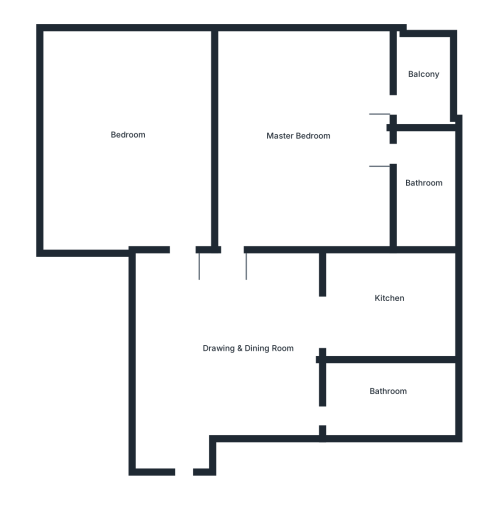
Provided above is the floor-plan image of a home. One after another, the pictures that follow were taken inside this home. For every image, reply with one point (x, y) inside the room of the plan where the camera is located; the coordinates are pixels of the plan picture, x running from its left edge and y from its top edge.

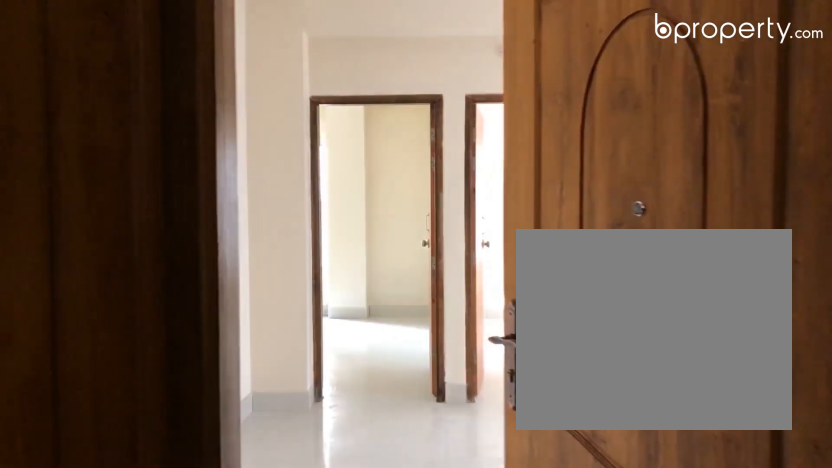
(183, 442)
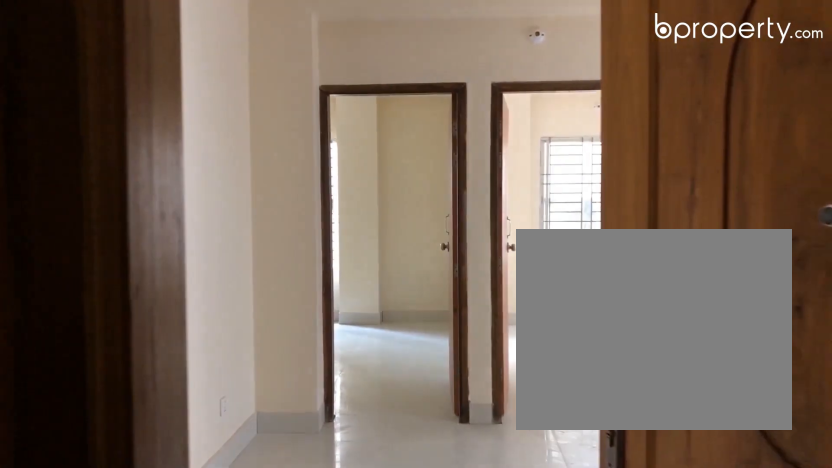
(183, 442)
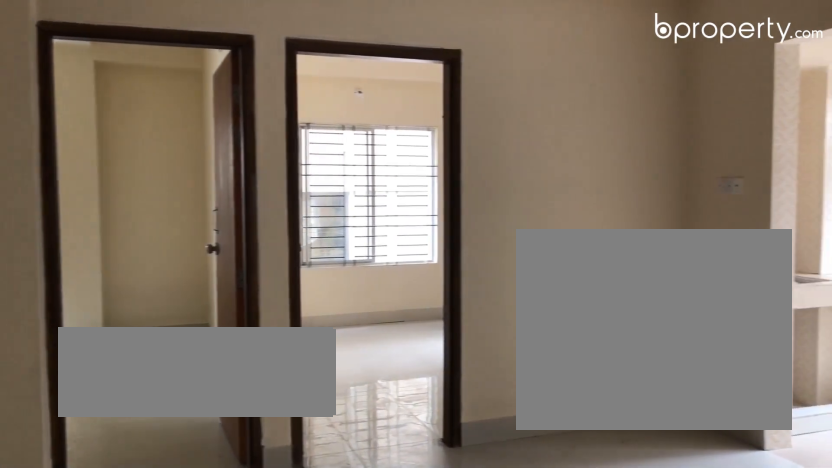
(220, 348)
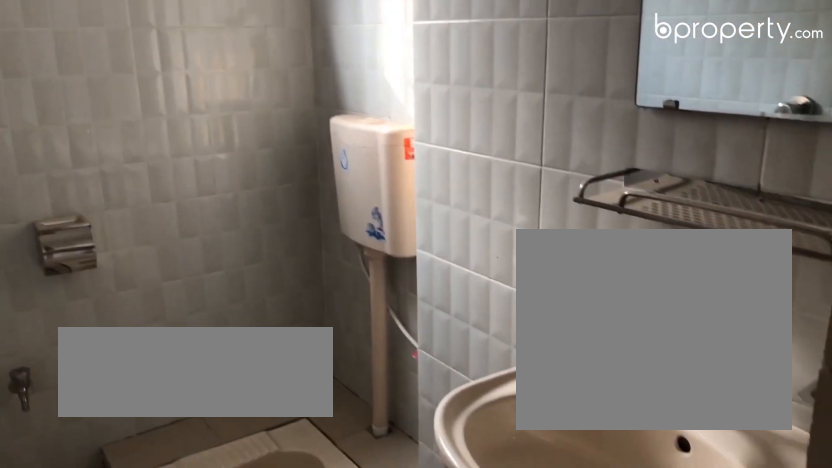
(404, 388)
